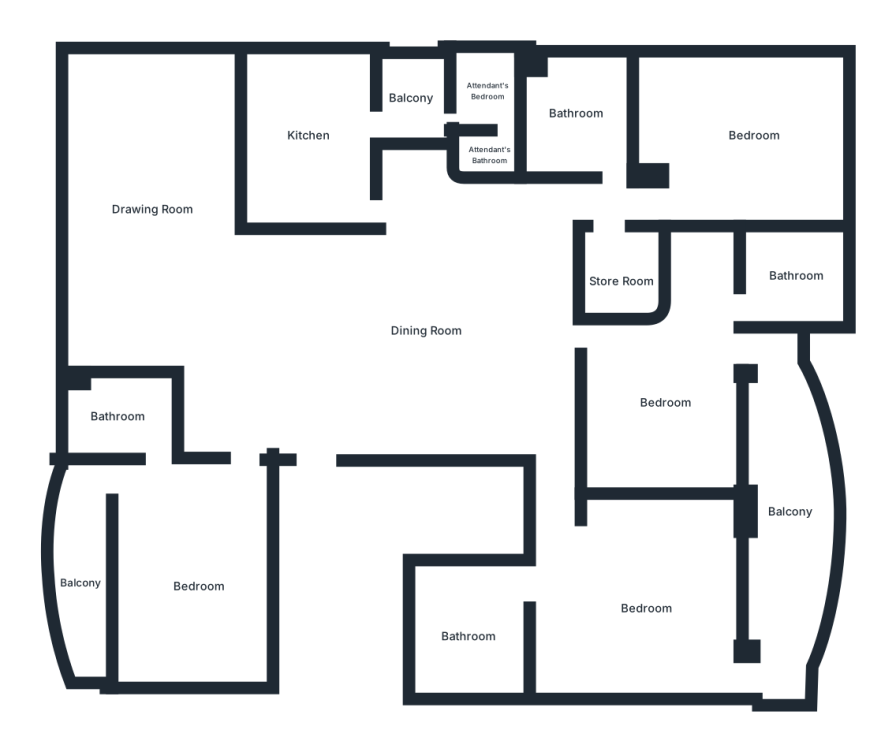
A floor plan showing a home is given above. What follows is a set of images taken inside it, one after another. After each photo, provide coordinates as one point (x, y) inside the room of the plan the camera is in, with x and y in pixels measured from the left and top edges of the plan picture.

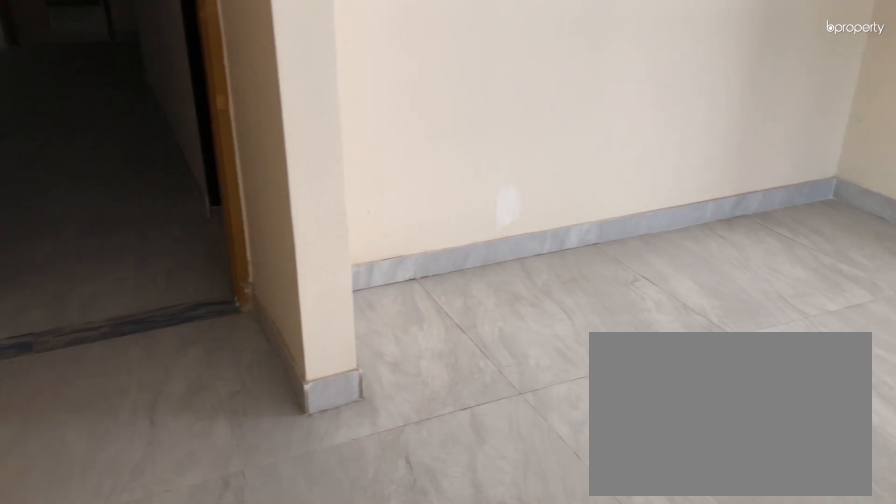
(740, 142)
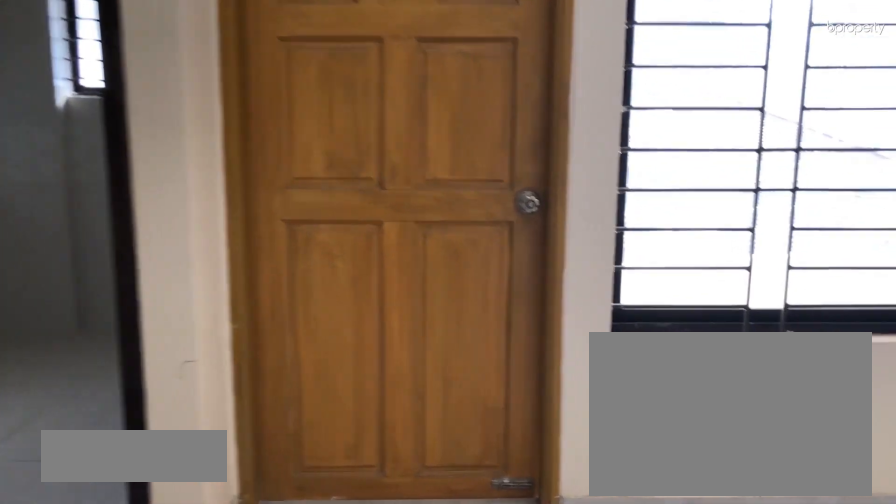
(660, 404)
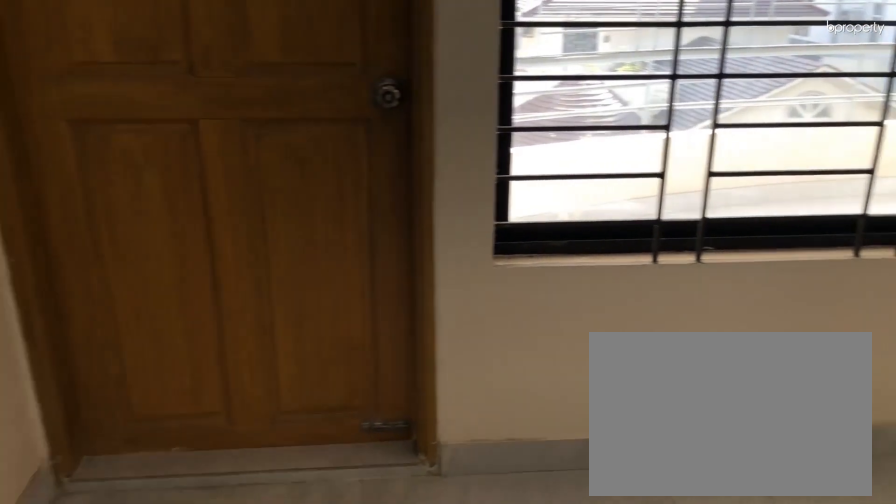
(660, 404)
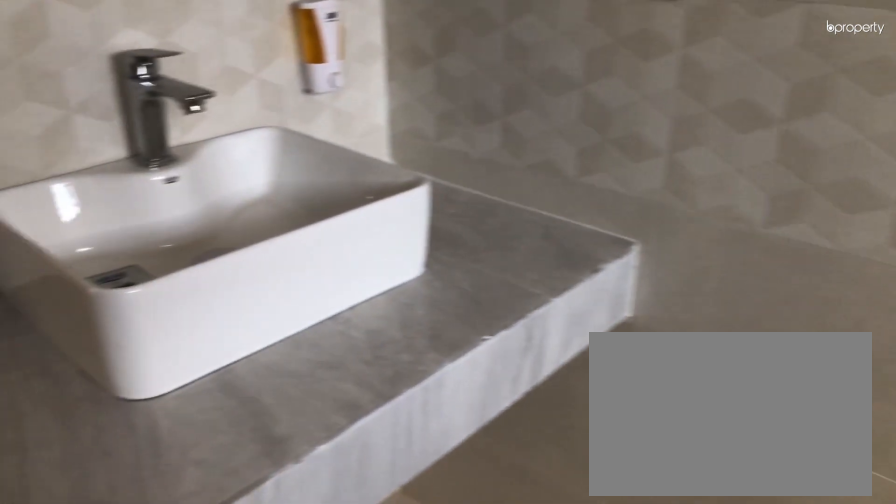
(787, 277)
